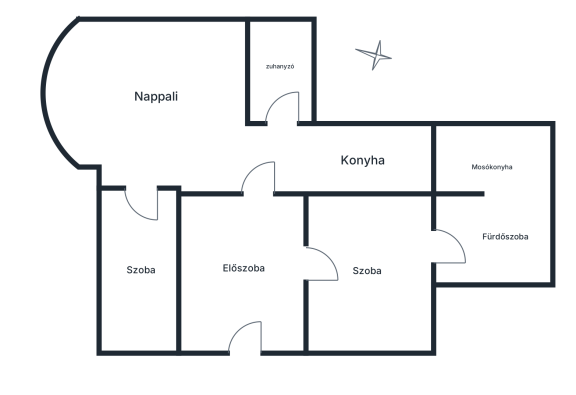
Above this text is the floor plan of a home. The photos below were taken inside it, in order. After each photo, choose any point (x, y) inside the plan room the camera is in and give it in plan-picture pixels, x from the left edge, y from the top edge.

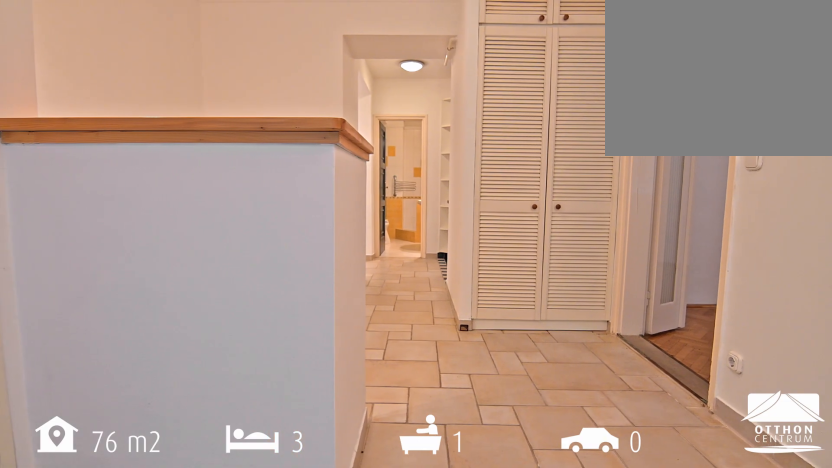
(245, 267)
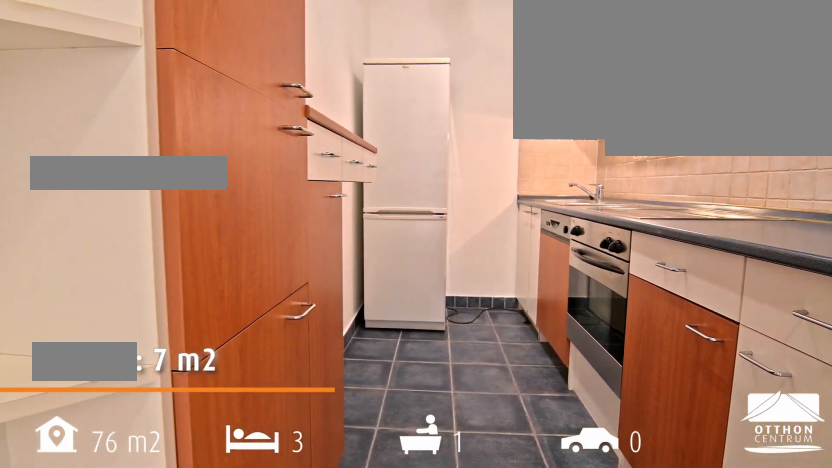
(367, 160)
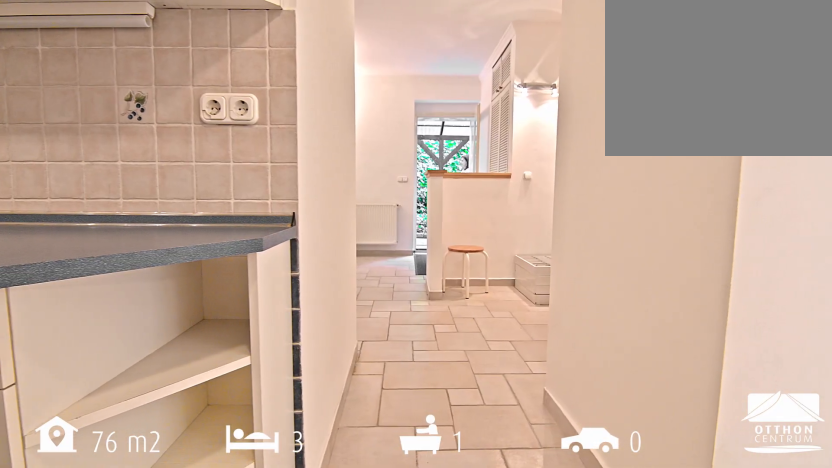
(367, 160)
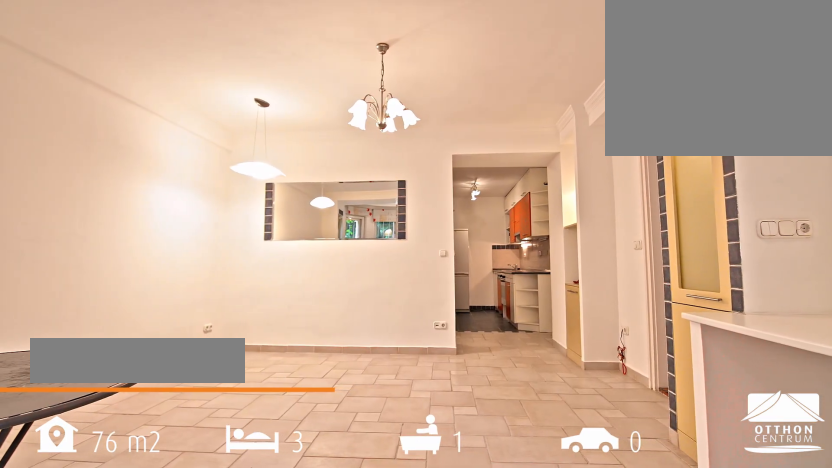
(163, 102)
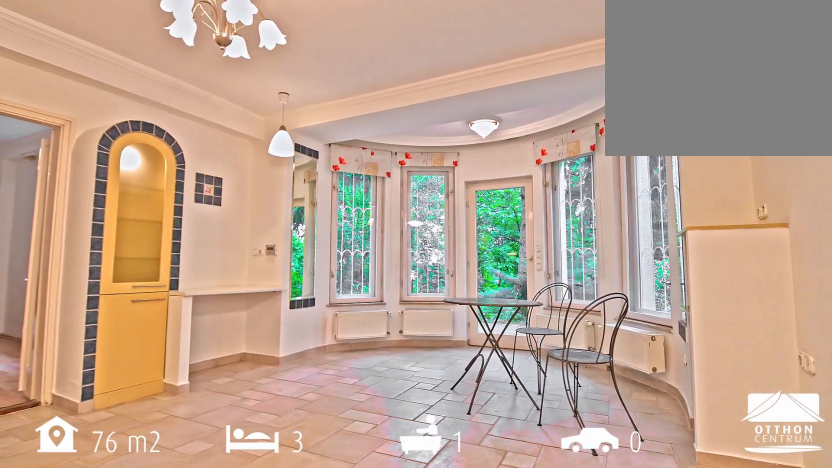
(163, 102)
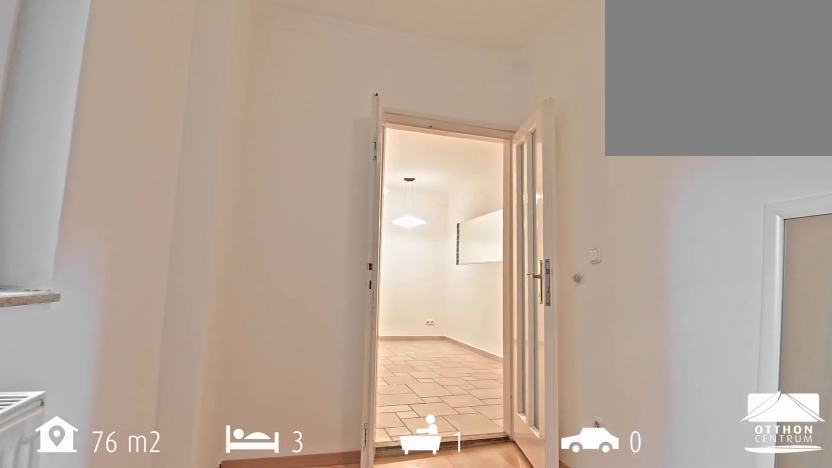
(142, 272)
